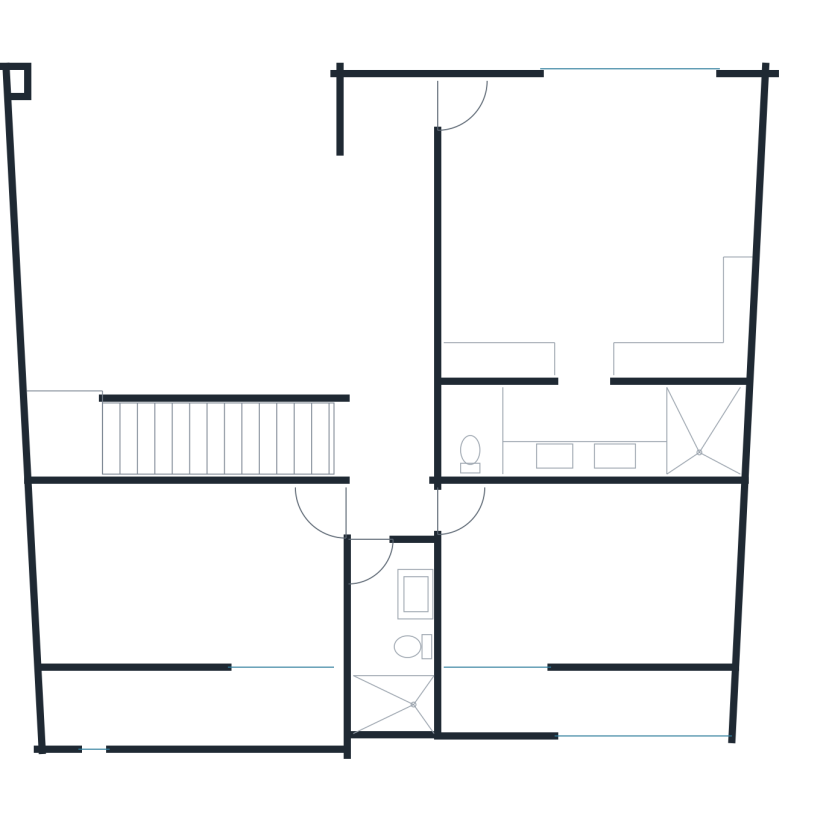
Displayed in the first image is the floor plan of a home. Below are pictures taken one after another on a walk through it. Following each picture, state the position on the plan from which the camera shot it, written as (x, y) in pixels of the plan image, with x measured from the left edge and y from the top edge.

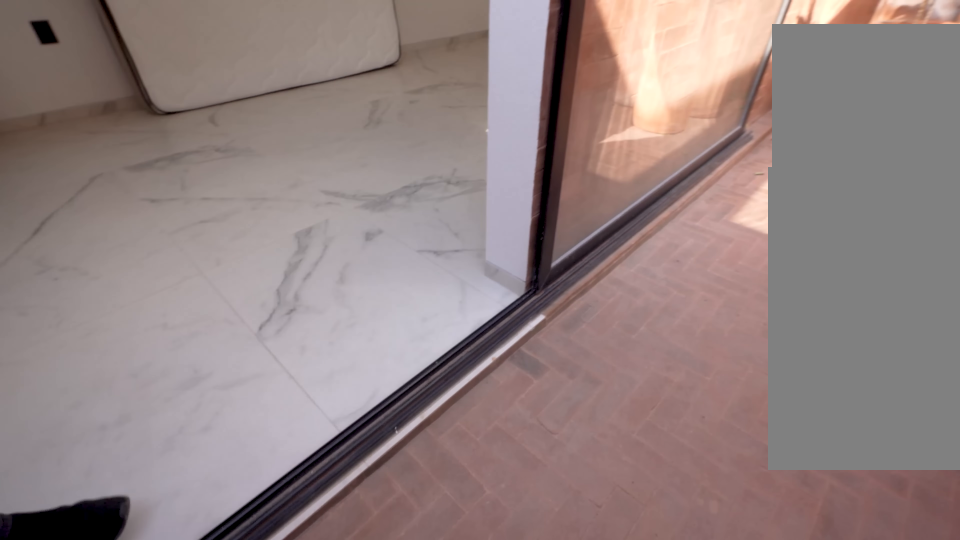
(555, 699)
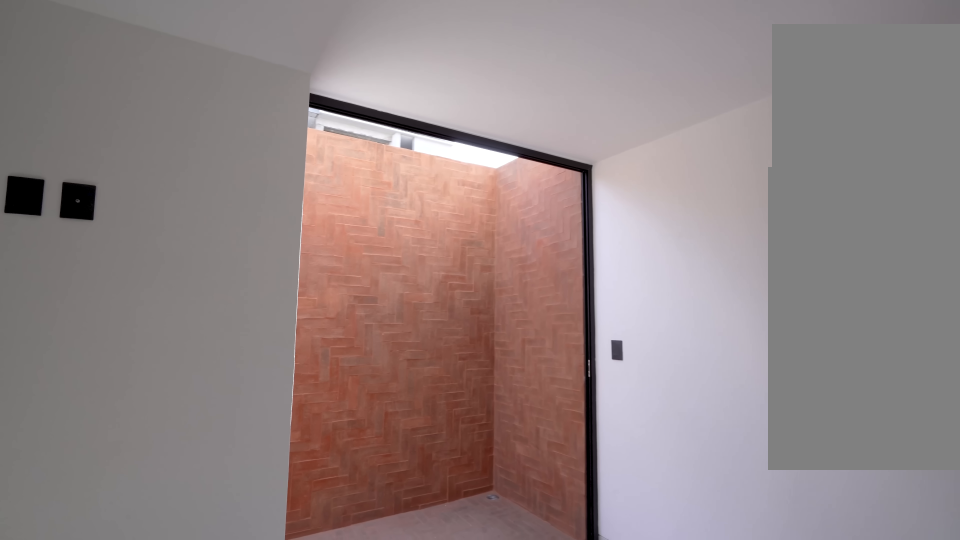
(477, 607)
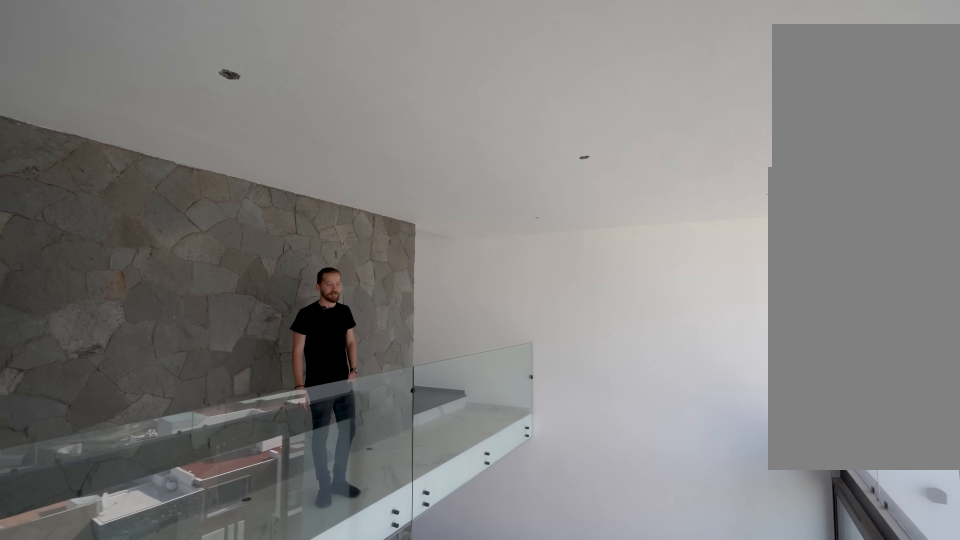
(368, 293)
